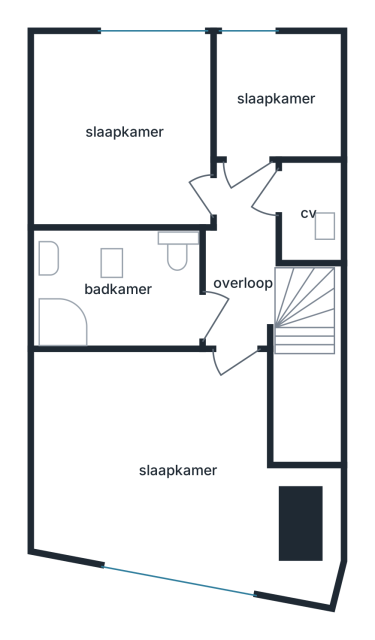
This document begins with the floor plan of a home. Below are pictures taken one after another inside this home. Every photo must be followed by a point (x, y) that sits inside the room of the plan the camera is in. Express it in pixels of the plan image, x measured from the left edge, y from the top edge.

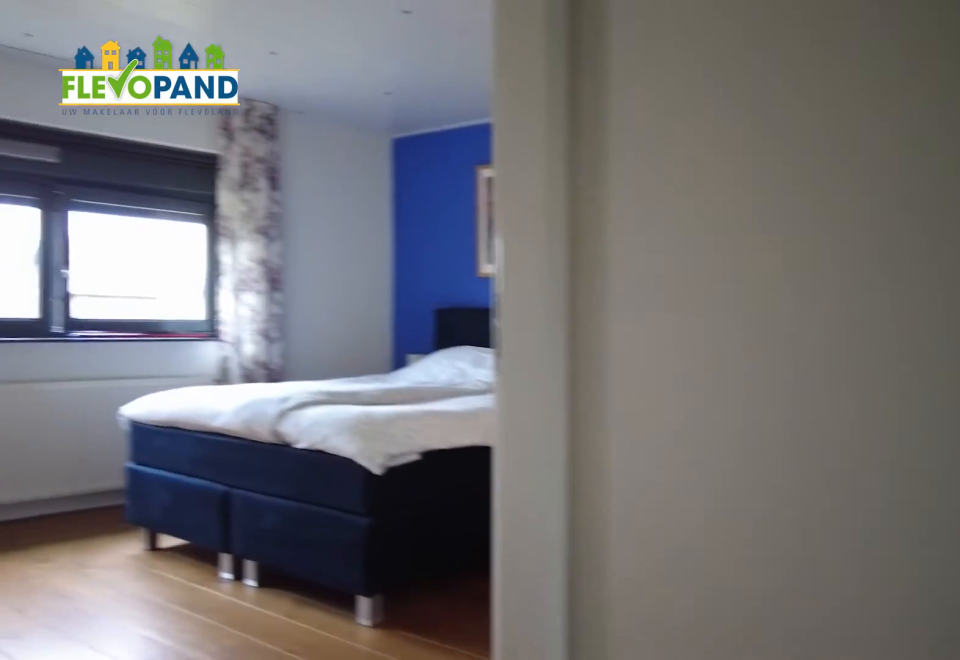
(242, 256)
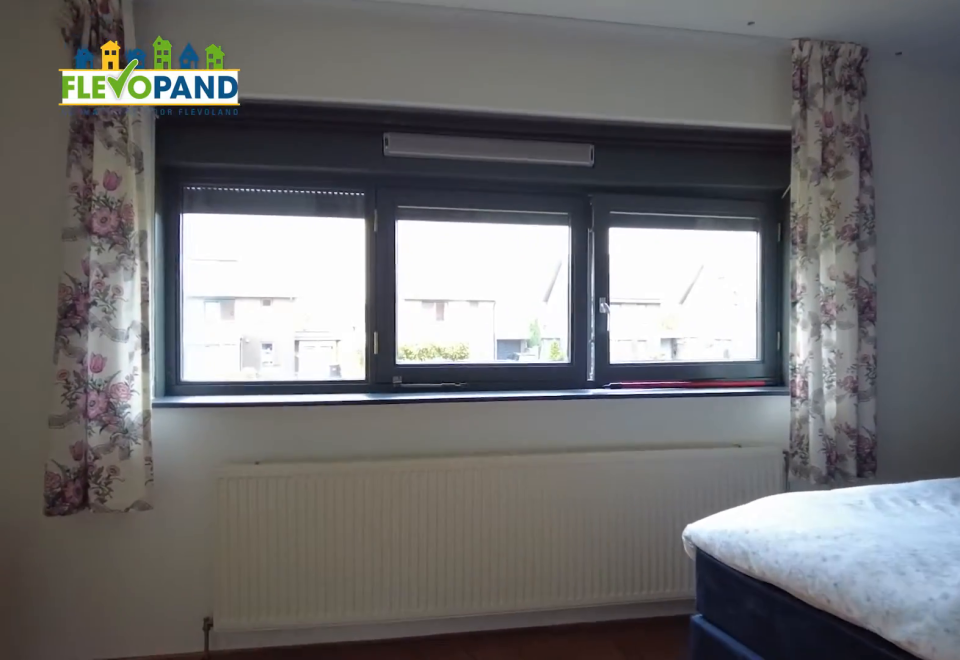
(172, 494)
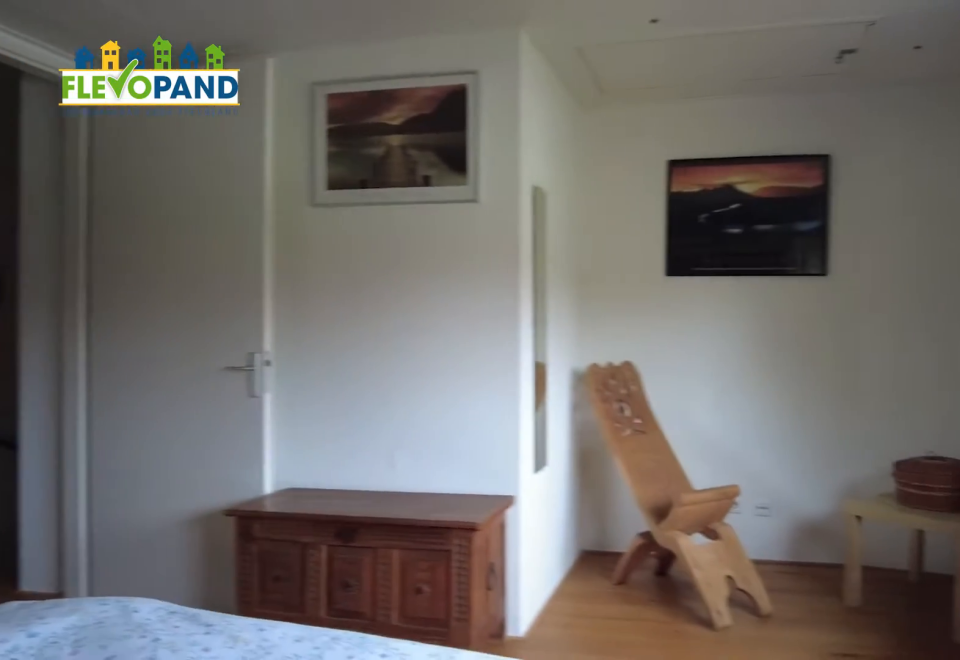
(172, 494)
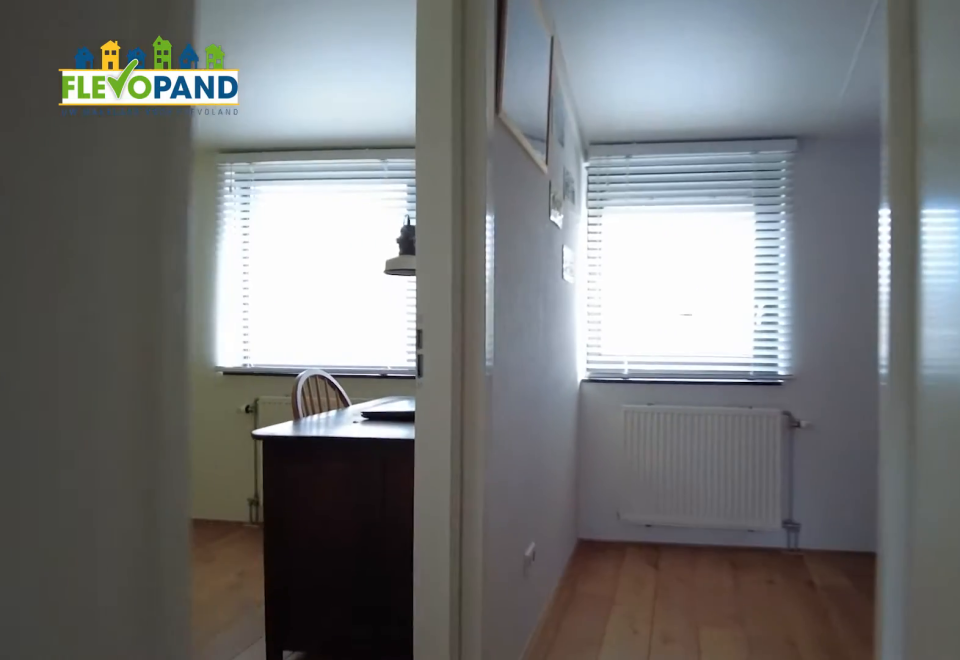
(241, 257)
